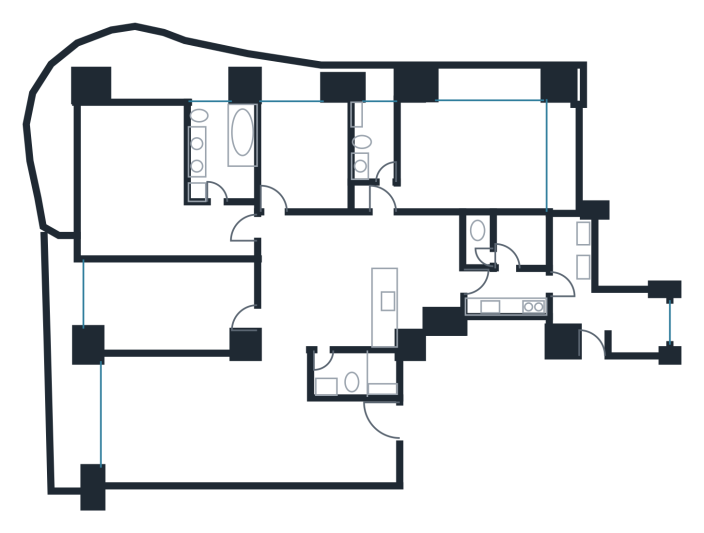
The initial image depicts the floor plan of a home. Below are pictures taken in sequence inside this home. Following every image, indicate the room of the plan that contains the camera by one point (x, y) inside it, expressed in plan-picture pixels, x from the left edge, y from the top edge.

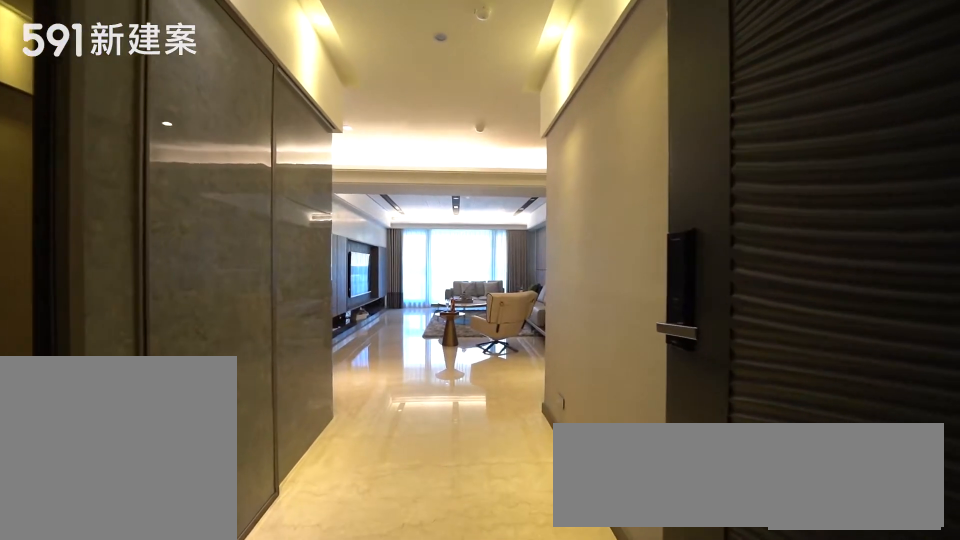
(327, 446)
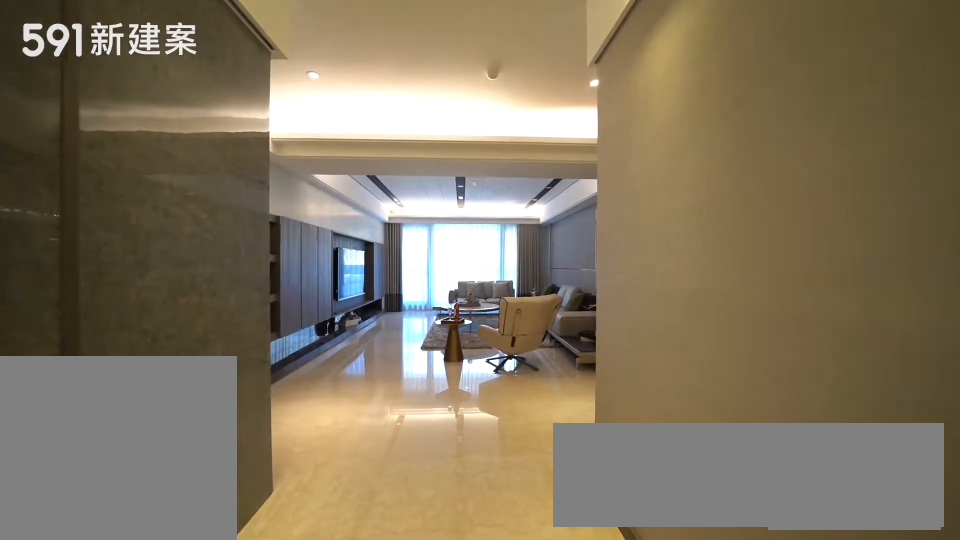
(327, 446)
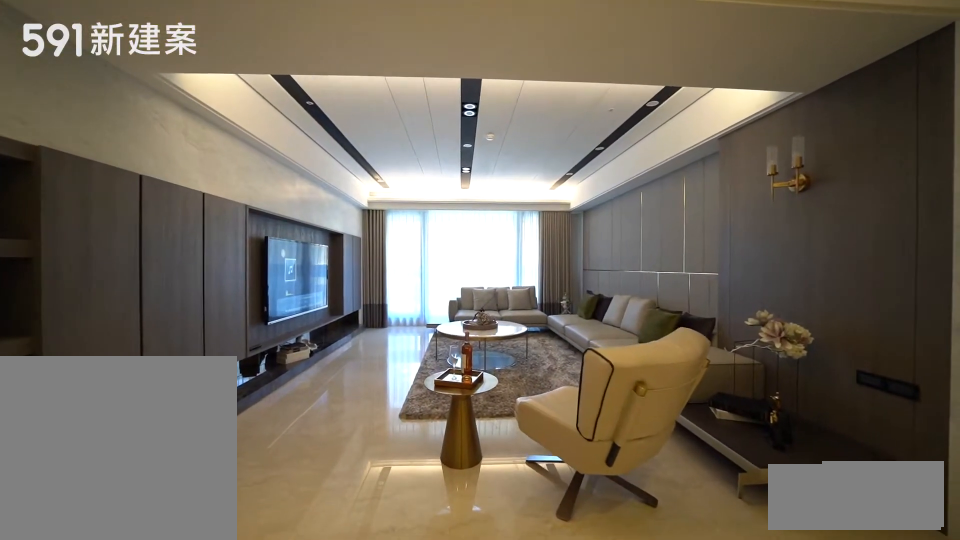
(174, 423)
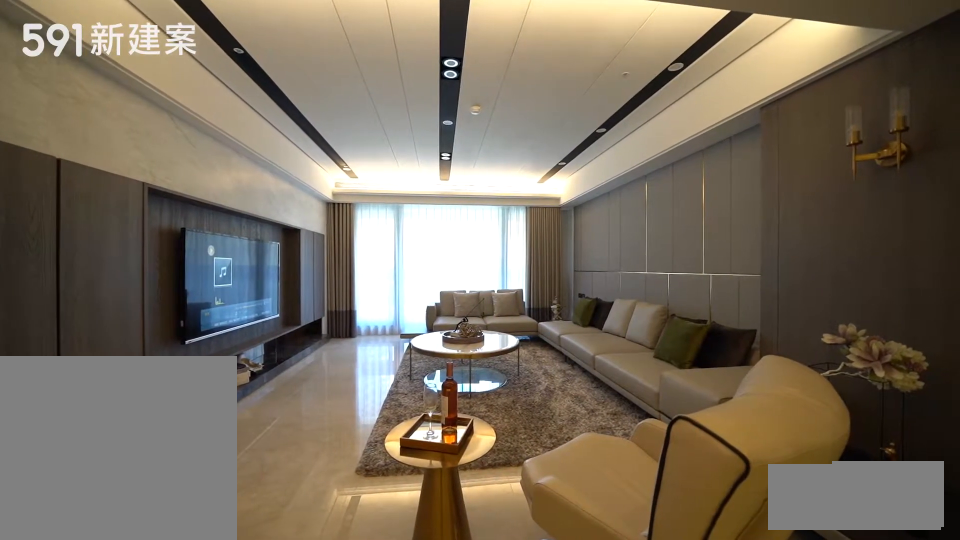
(174, 423)
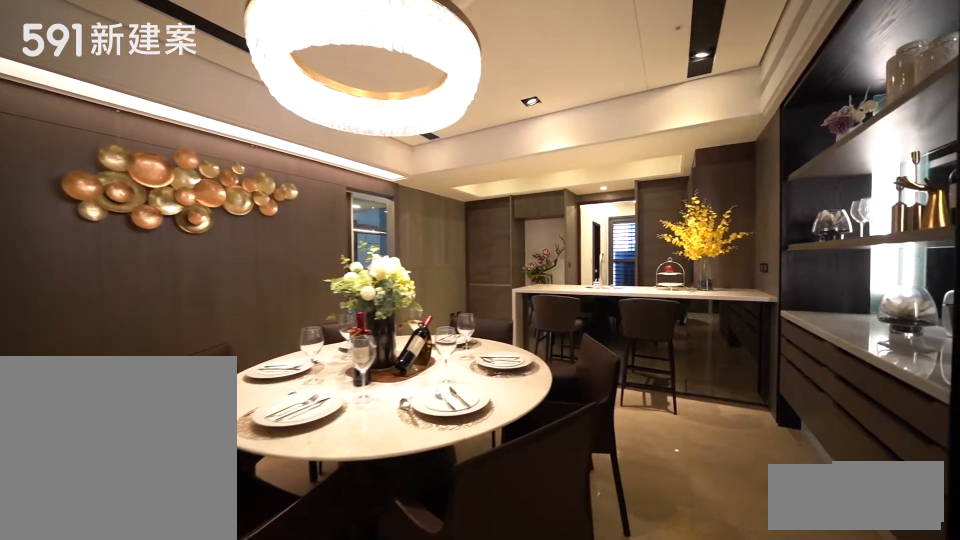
(312, 280)
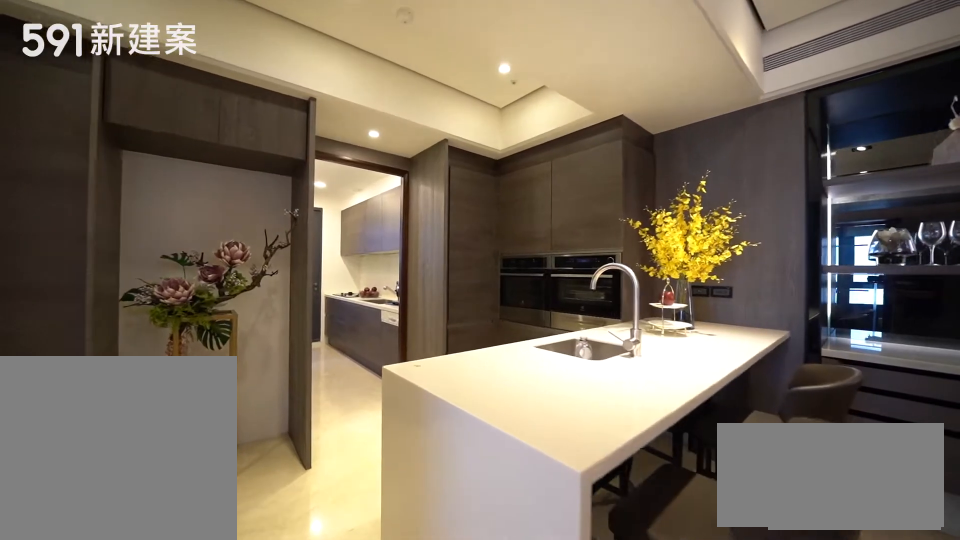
(410, 277)
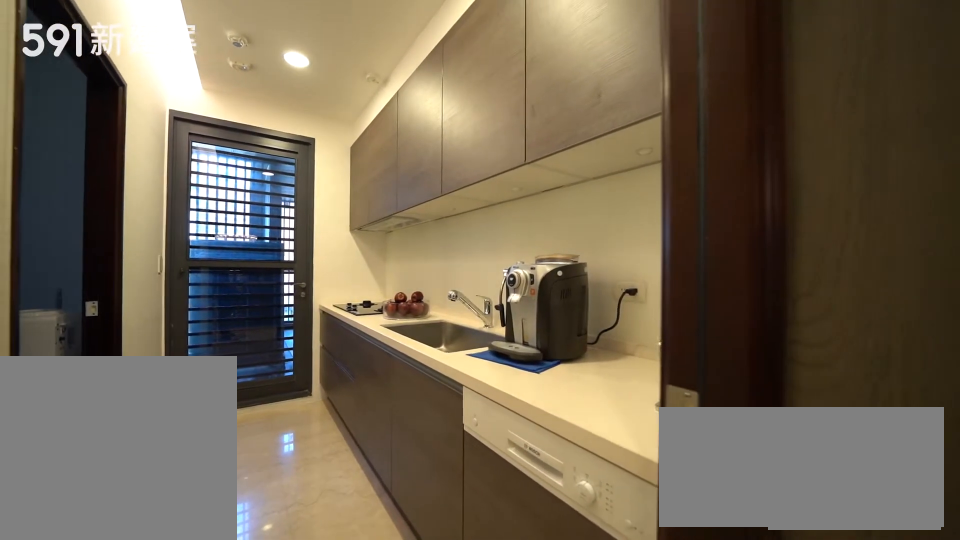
(511, 294)
